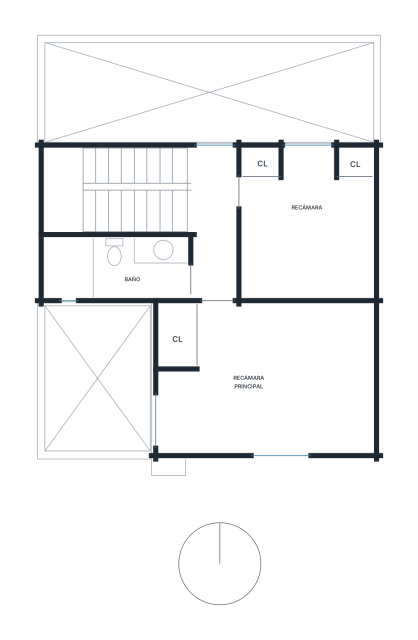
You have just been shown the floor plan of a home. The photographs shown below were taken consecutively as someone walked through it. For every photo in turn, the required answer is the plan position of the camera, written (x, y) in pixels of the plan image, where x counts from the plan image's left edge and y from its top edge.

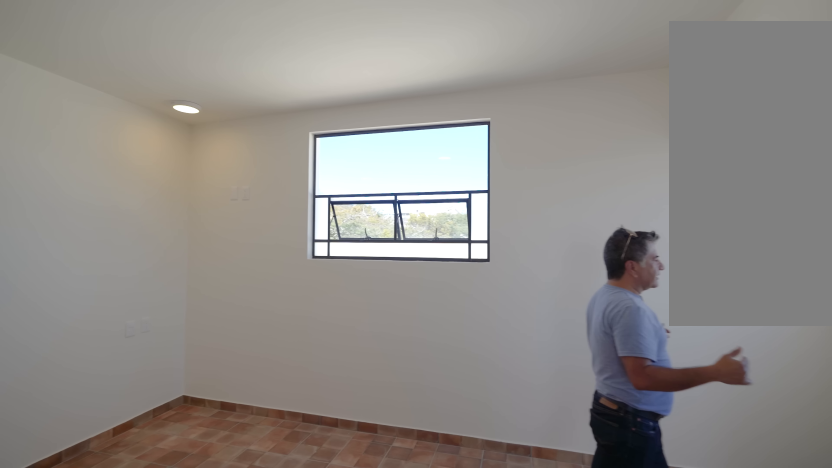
(334, 327)
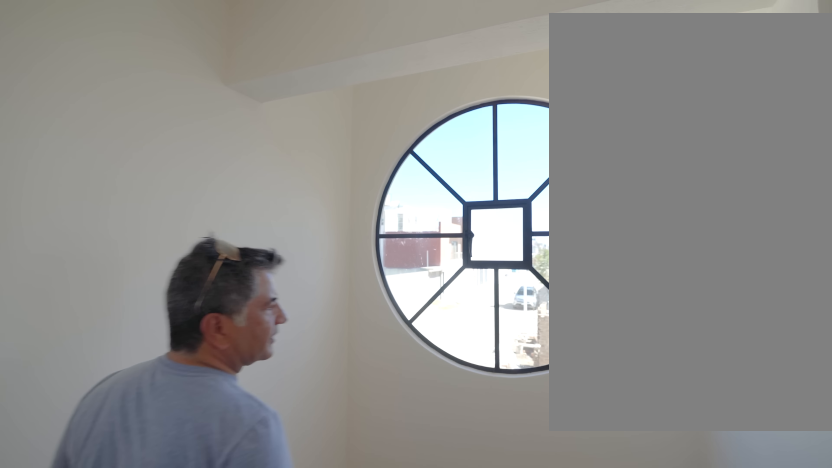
(225, 415)
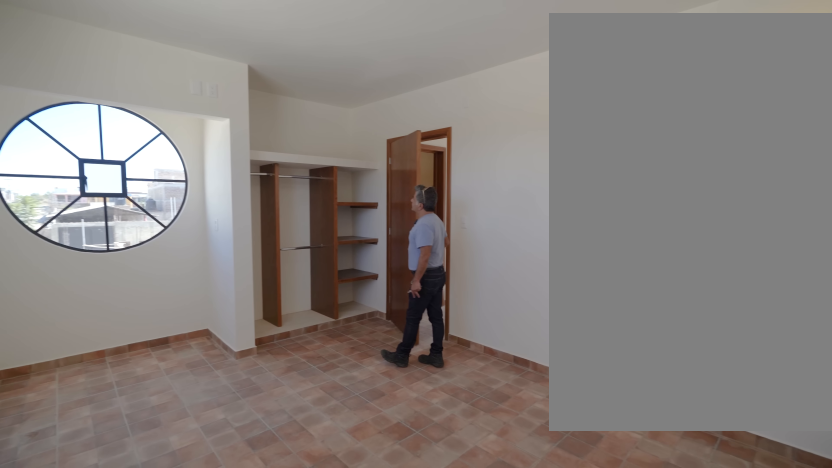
(297, 389)
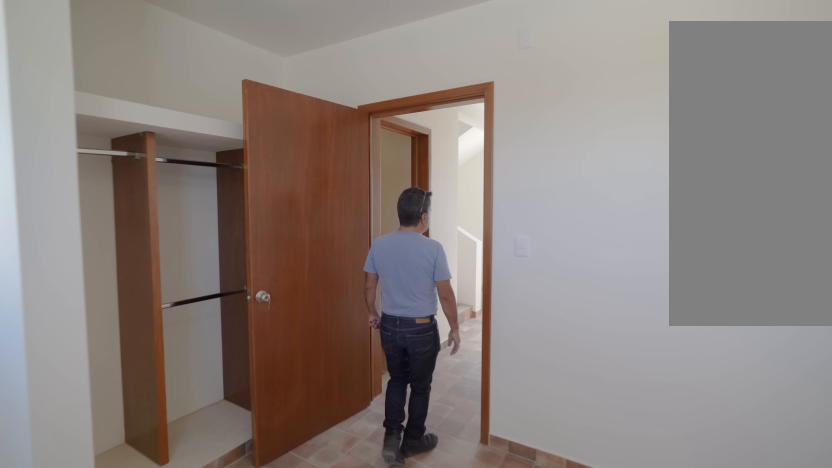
(293, 388)
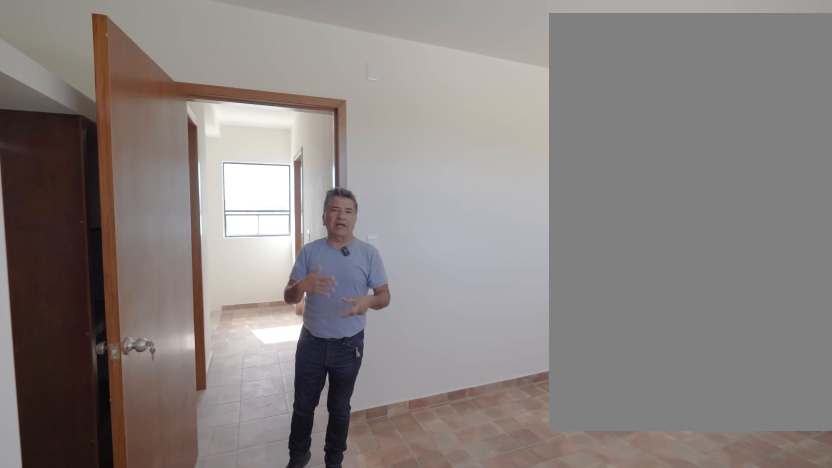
(247, 377)
